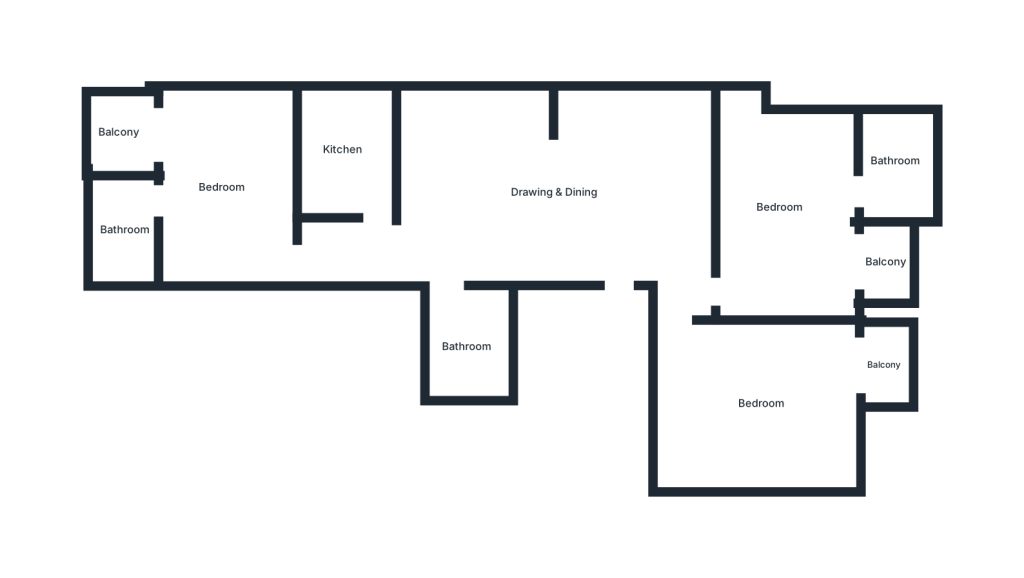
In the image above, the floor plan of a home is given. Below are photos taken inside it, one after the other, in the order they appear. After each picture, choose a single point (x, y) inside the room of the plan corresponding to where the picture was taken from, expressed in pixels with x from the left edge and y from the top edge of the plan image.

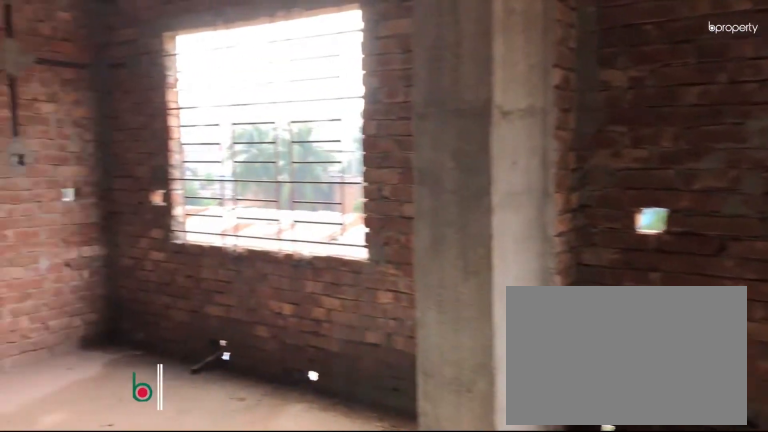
(554, 193)
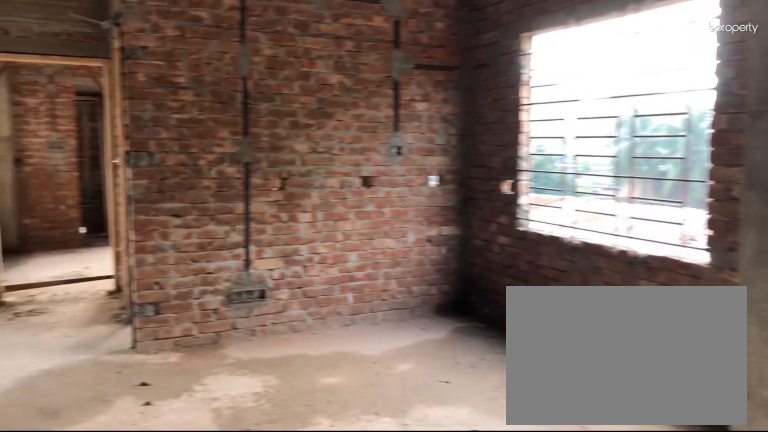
(549, 188)
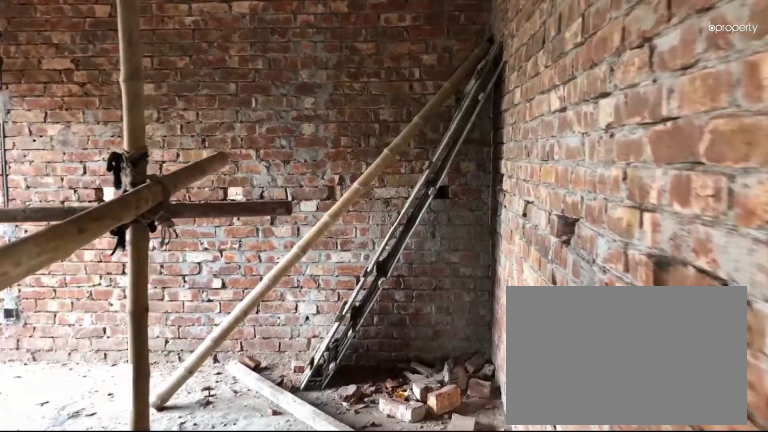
(758, 403)
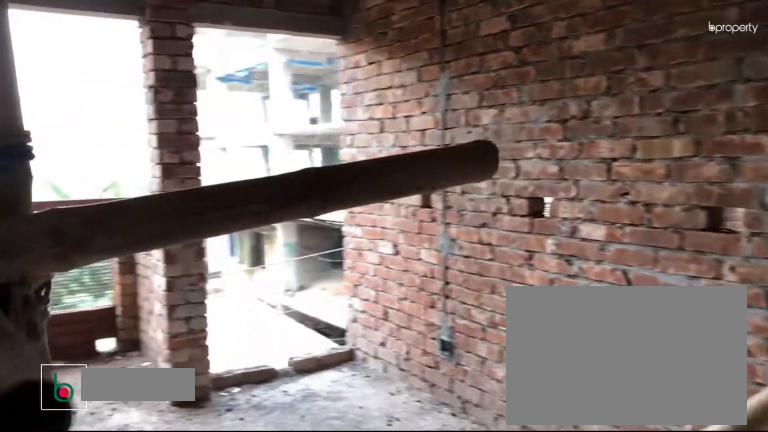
(758, 403)
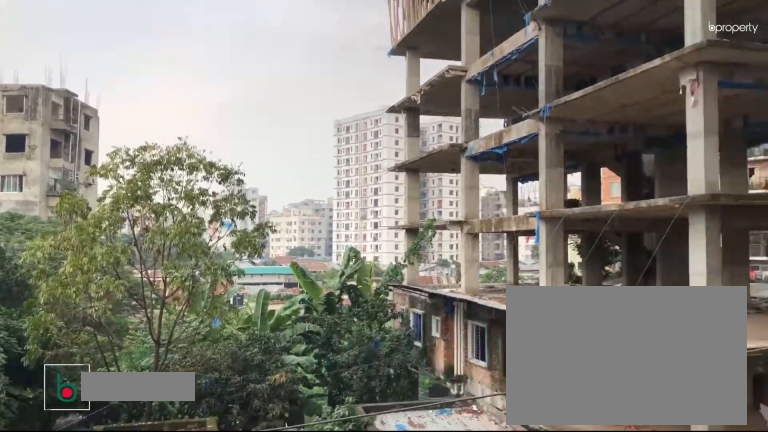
(882, 364)
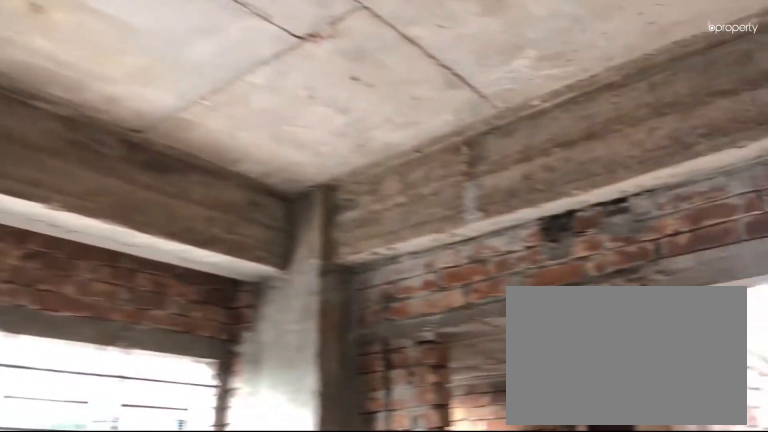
(777, 202)
